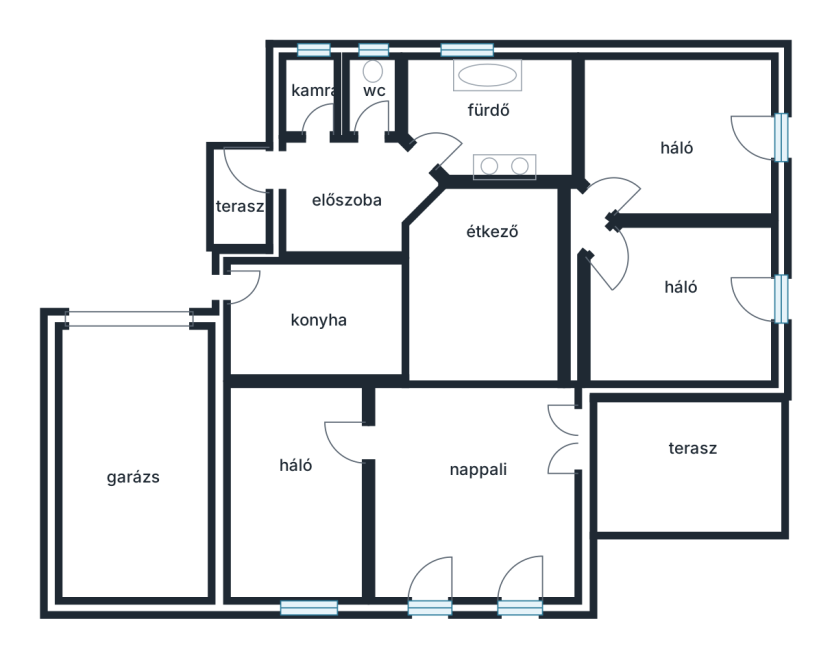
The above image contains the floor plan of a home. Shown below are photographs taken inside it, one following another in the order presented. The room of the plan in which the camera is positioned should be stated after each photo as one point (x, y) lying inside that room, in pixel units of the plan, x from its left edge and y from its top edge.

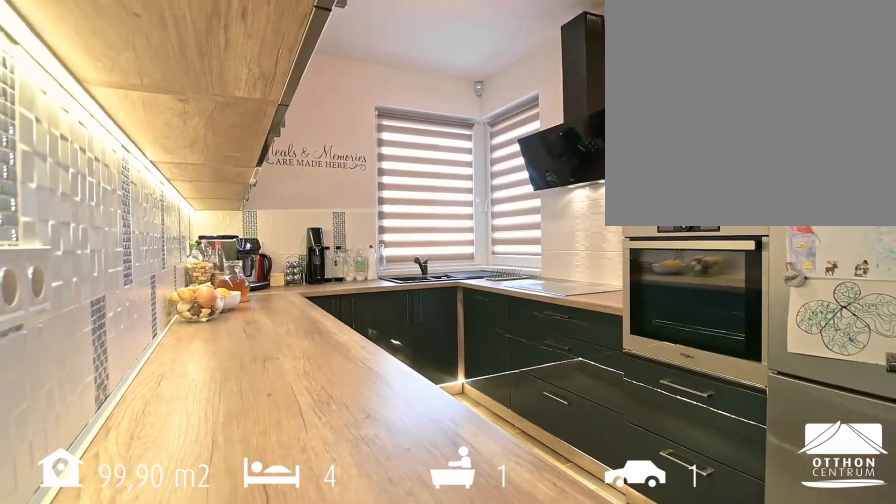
(316, 322)
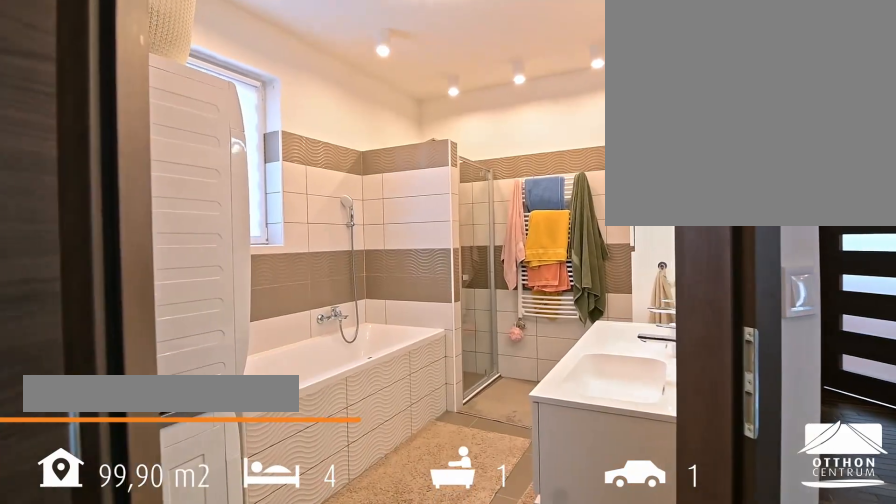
(496, 117)
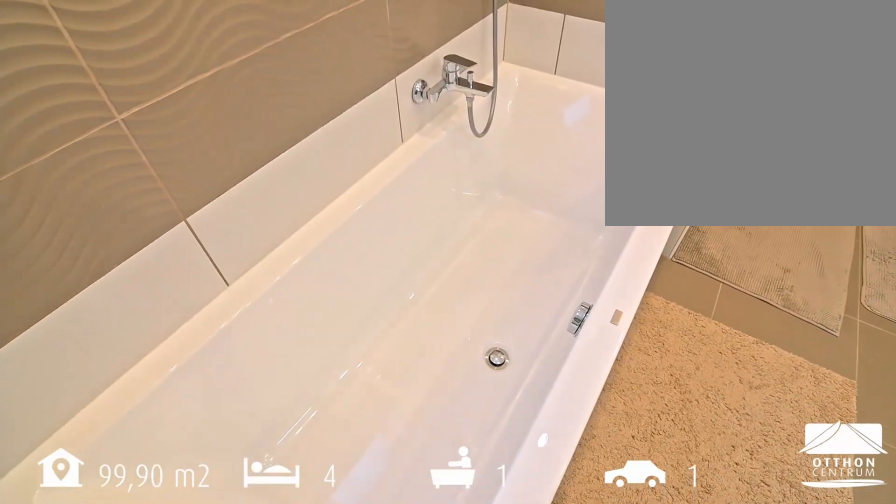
(496, 117)
